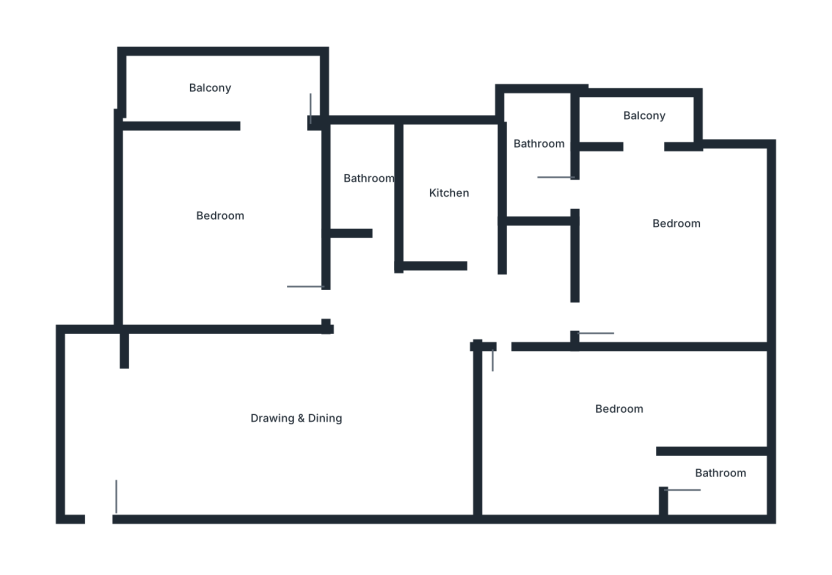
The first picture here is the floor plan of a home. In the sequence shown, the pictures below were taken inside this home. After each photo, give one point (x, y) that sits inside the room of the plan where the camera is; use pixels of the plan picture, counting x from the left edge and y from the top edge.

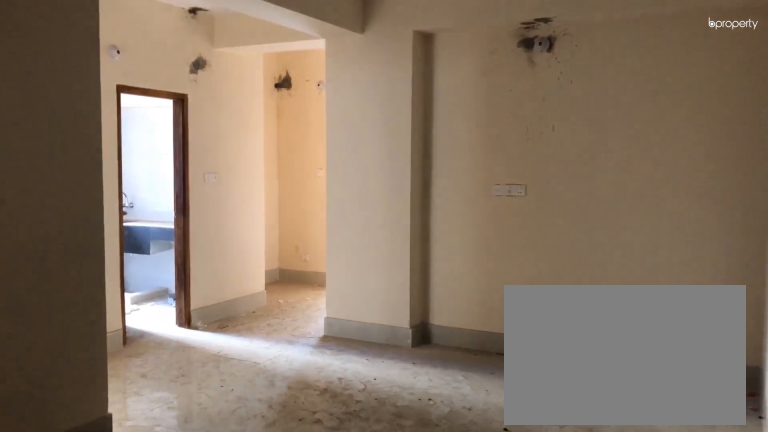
(97, 507)
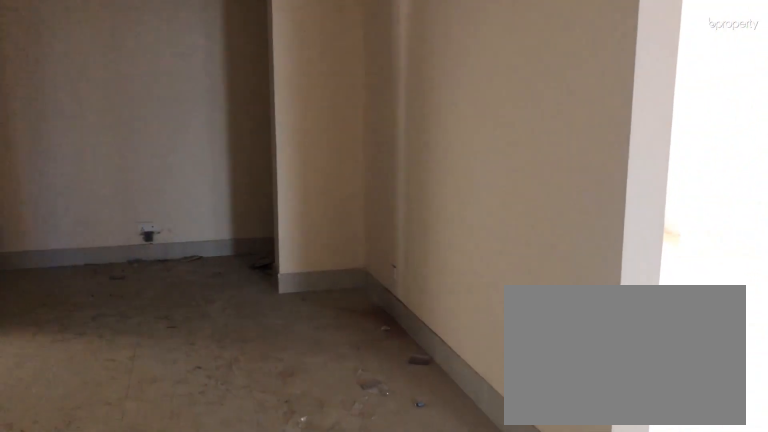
(268, 413)
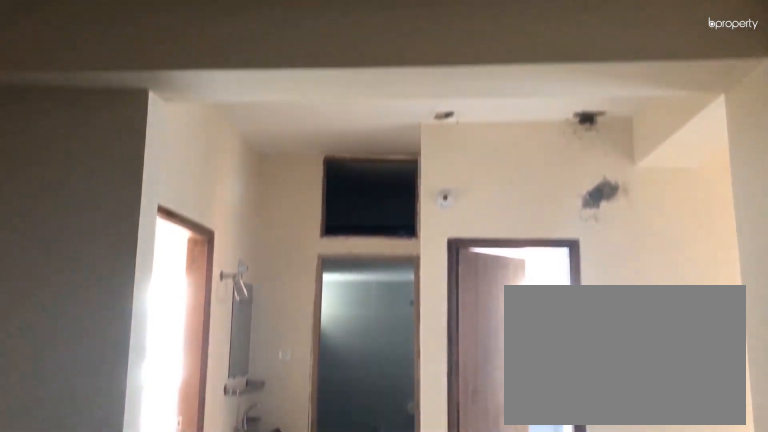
(268, 413)
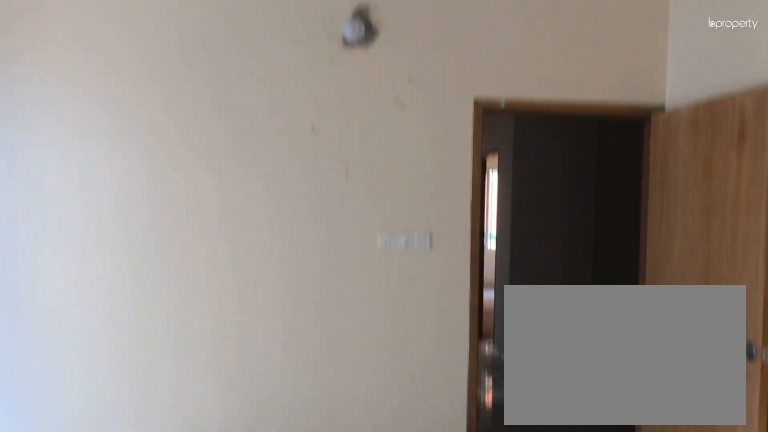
(225, 223)
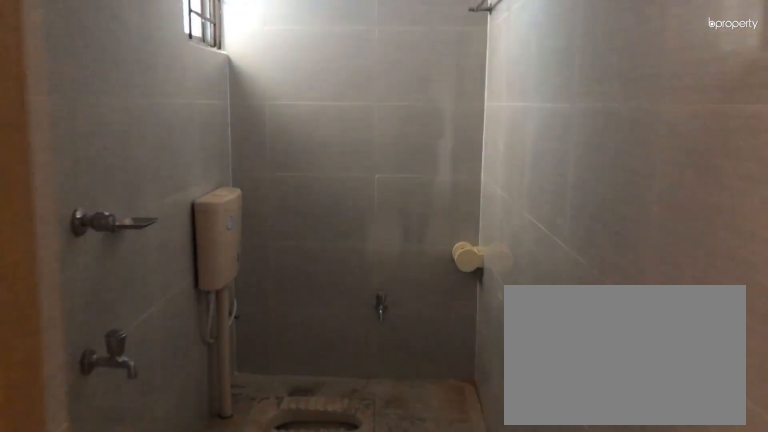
(371, 228)
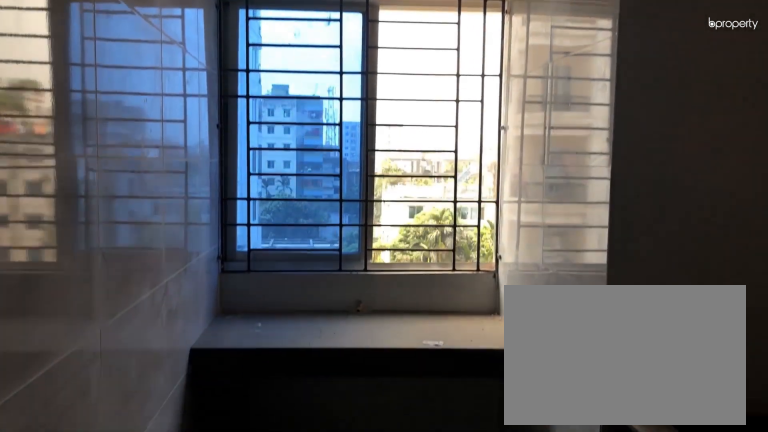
(463, 211)
